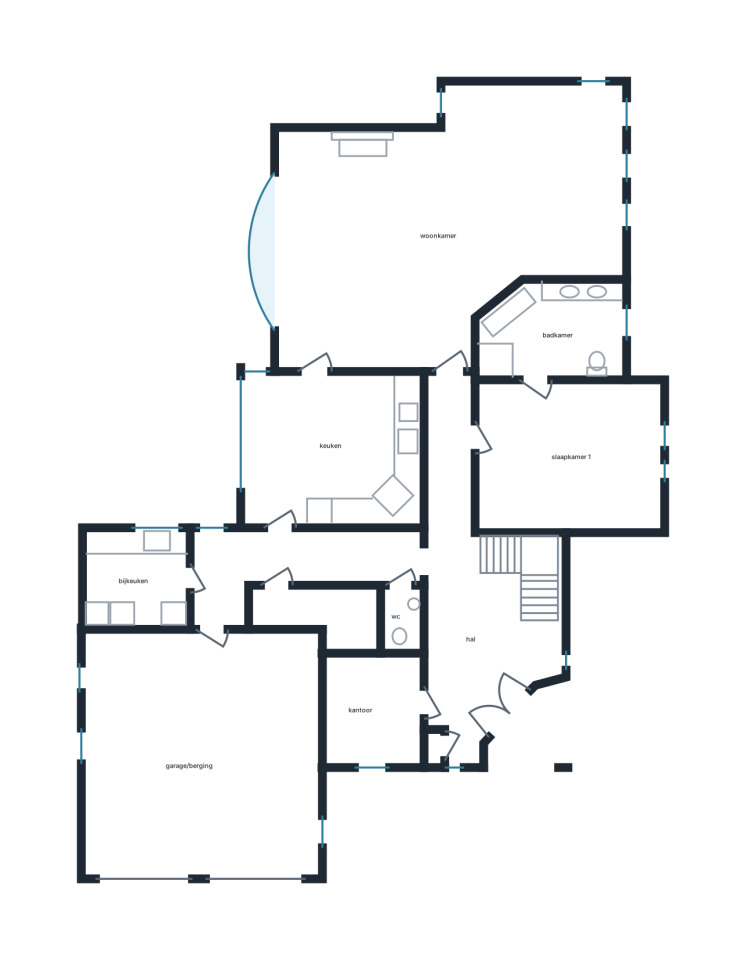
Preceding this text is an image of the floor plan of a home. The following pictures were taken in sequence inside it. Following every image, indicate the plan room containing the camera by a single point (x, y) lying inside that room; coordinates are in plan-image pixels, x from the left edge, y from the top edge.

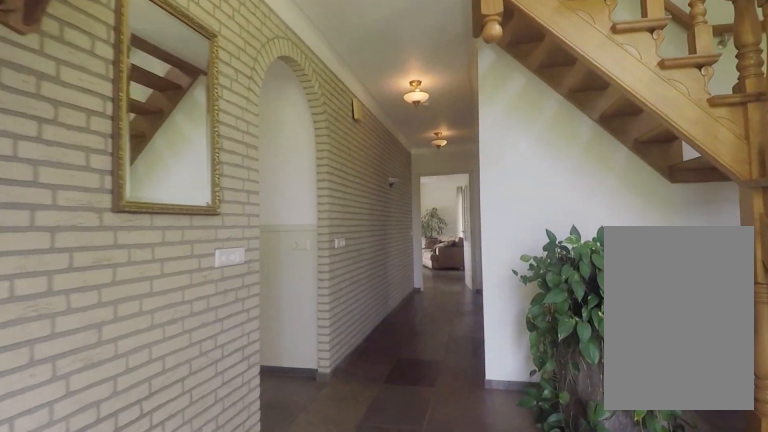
(470, 594)
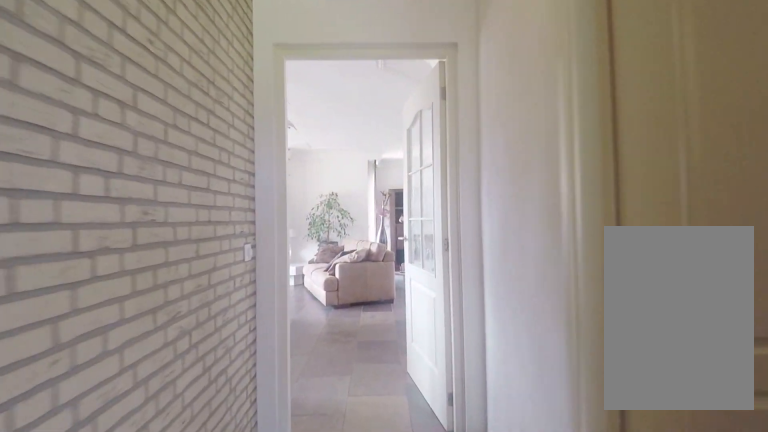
(470, 594)
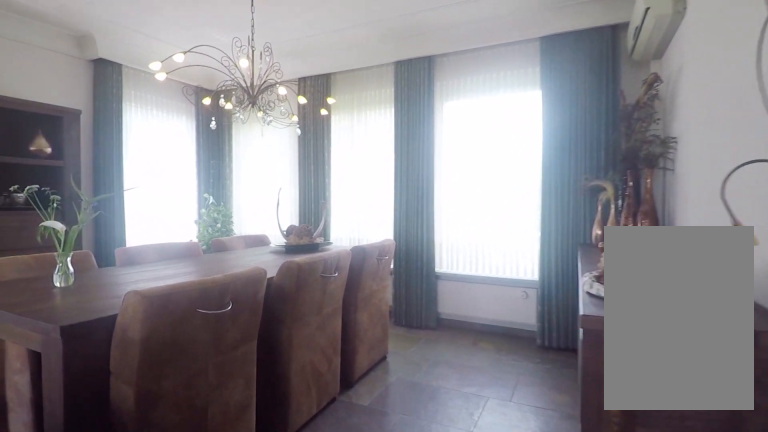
(434, 224)
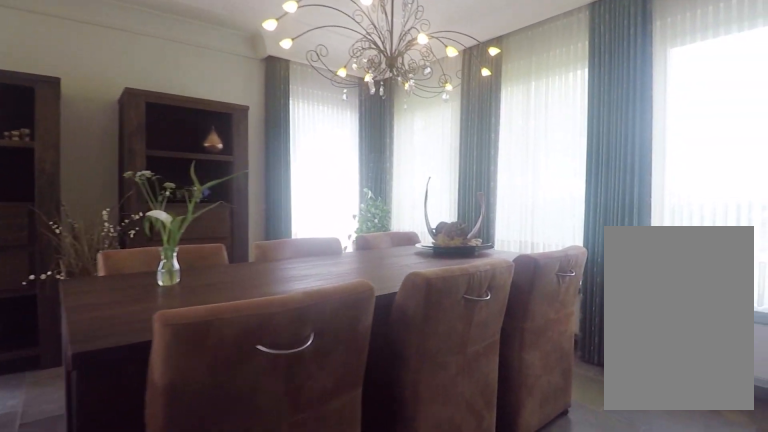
(434, 224)
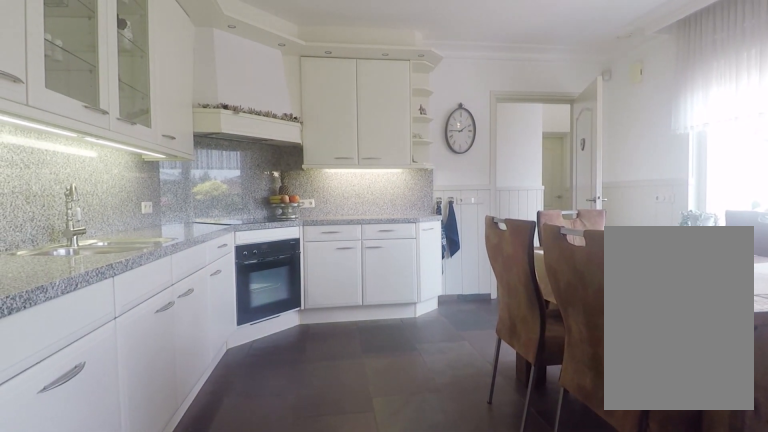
(333, 448)
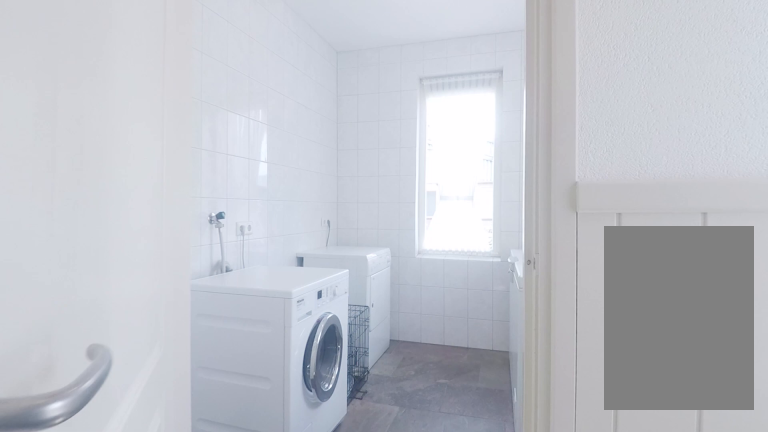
(289, 565)
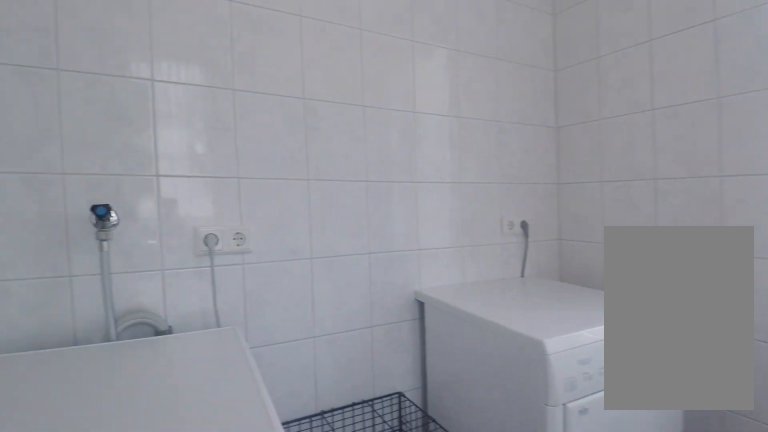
(137, 579)
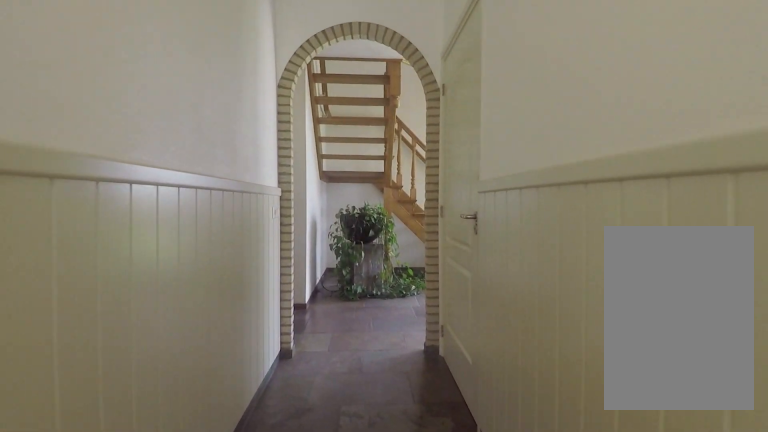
(289, 565)
